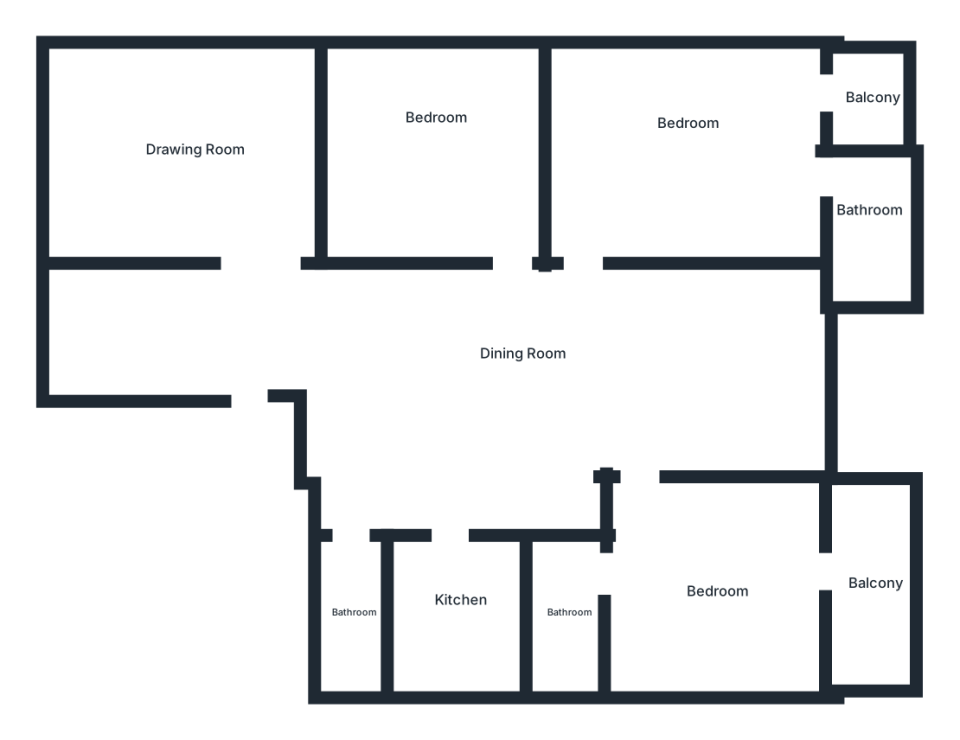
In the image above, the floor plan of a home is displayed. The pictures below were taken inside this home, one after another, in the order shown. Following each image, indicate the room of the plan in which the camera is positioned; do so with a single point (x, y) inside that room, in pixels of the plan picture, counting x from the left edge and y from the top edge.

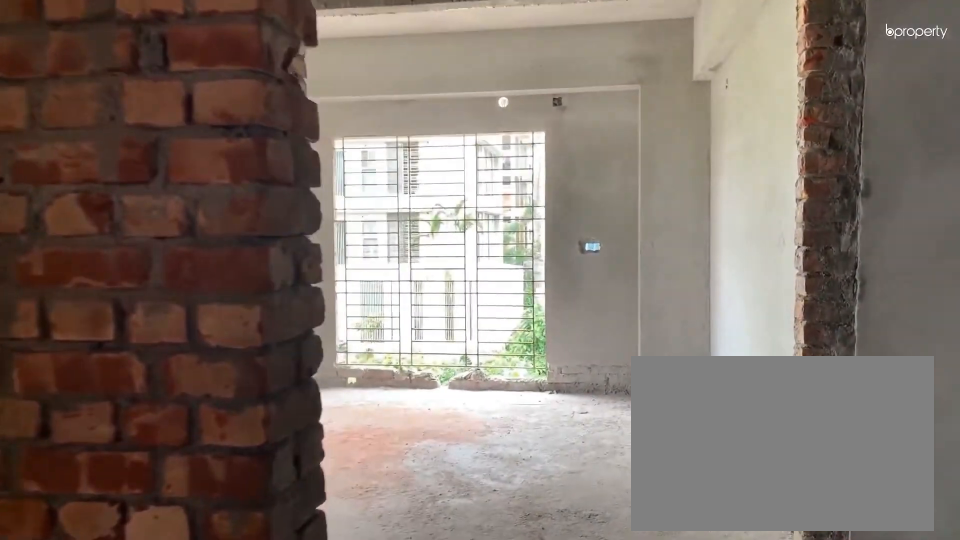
(246, 311)
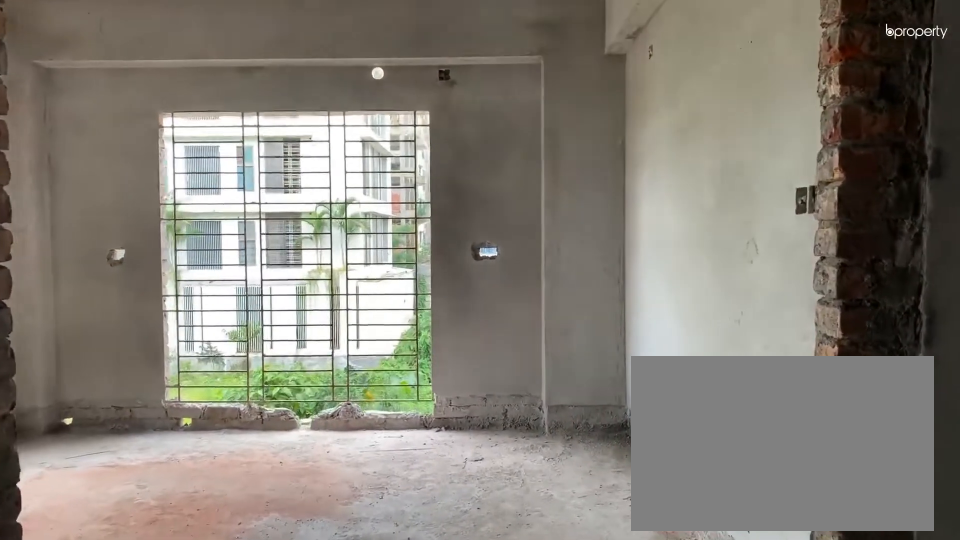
(246, 311)
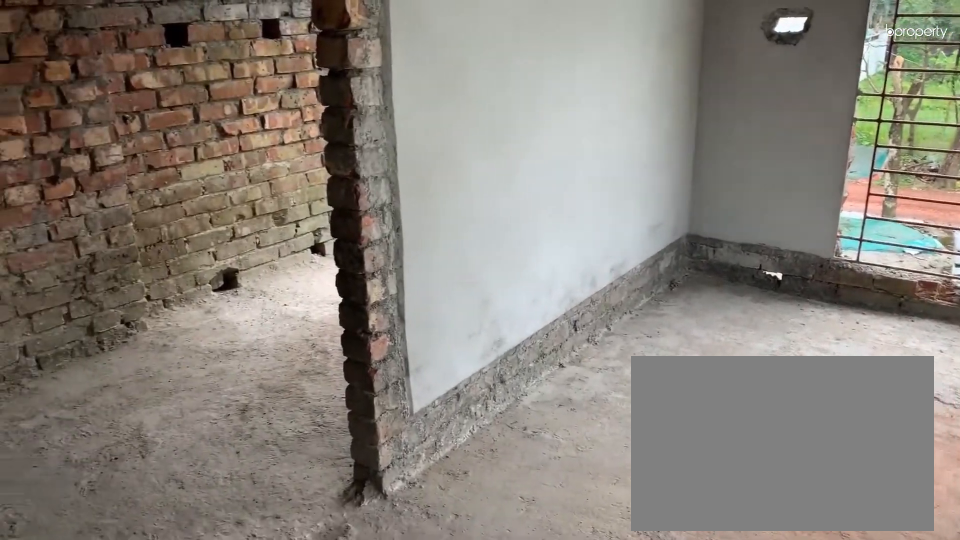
(192, 124)
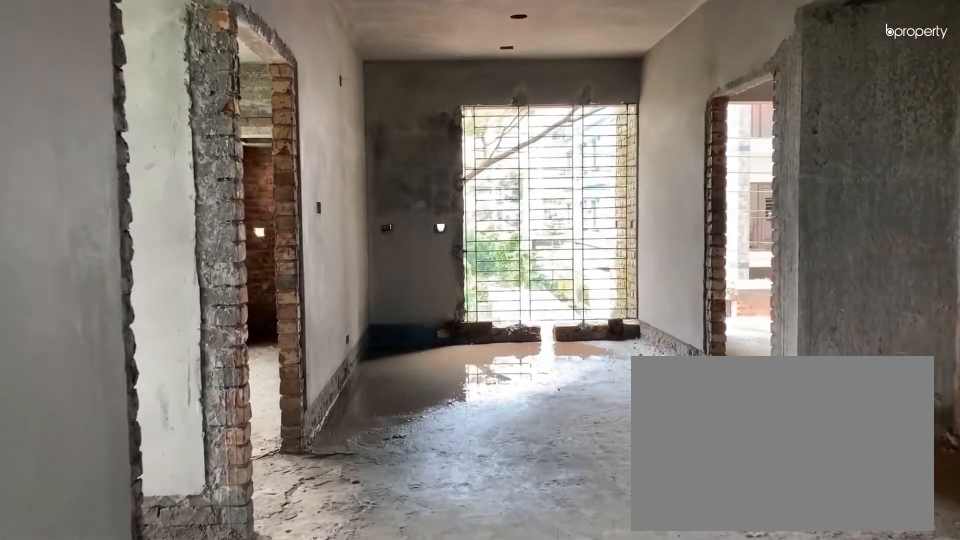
(329, 345)
